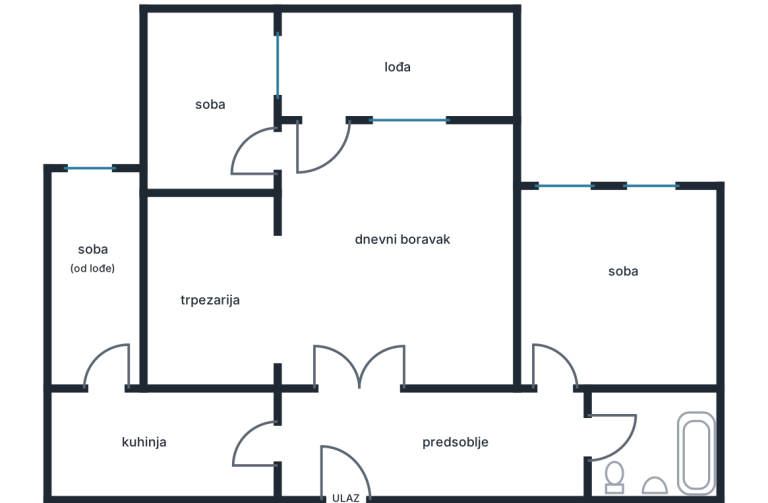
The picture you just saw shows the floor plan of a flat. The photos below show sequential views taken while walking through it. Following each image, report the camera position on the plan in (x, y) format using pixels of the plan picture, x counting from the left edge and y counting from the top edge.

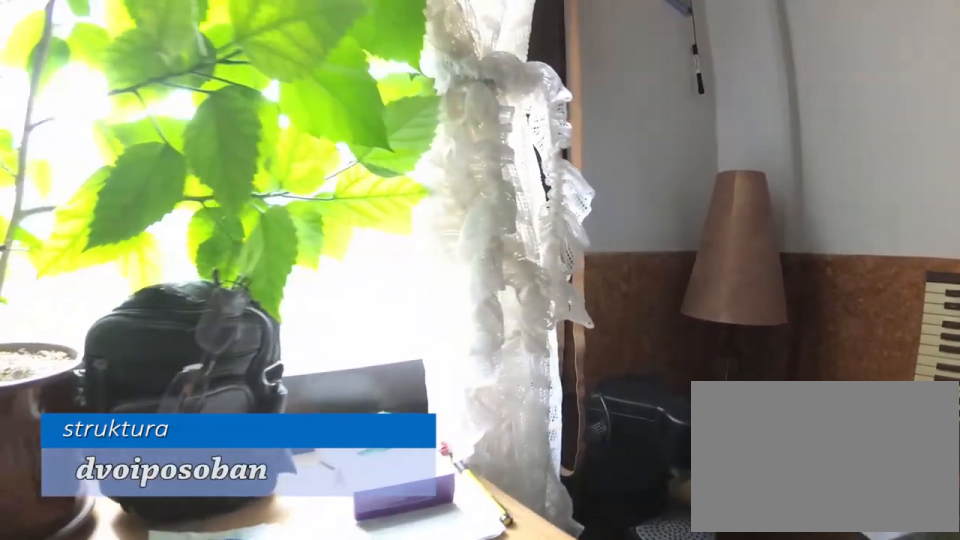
(621, 242)
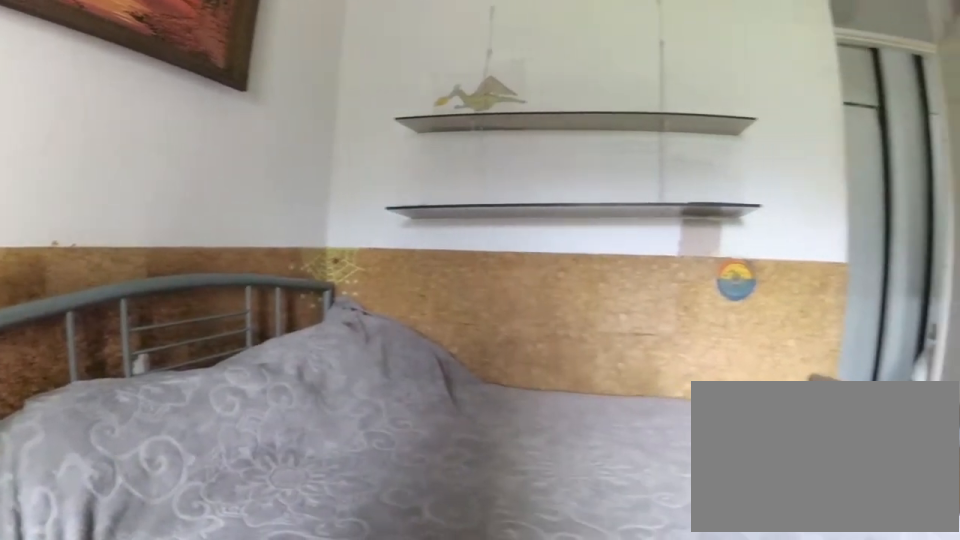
(661, 203)
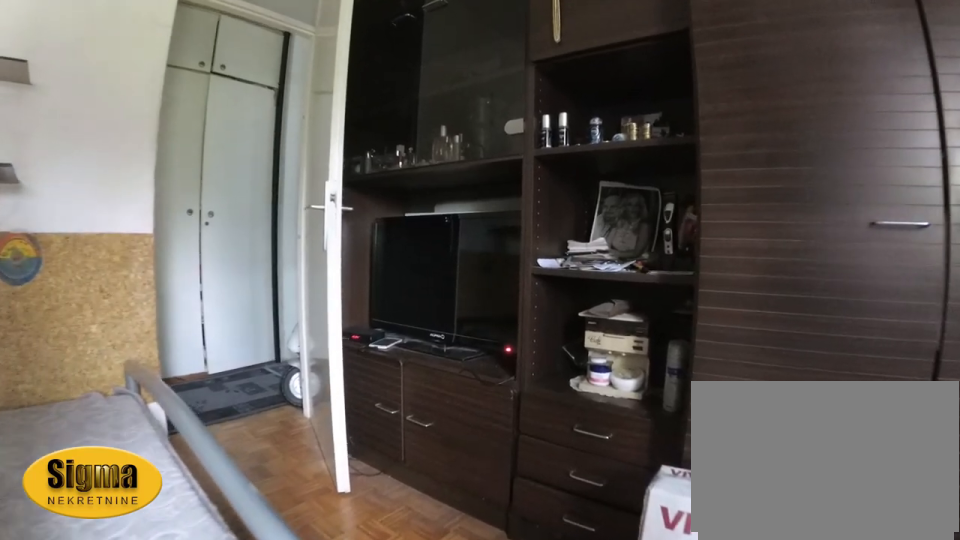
(621, 214)
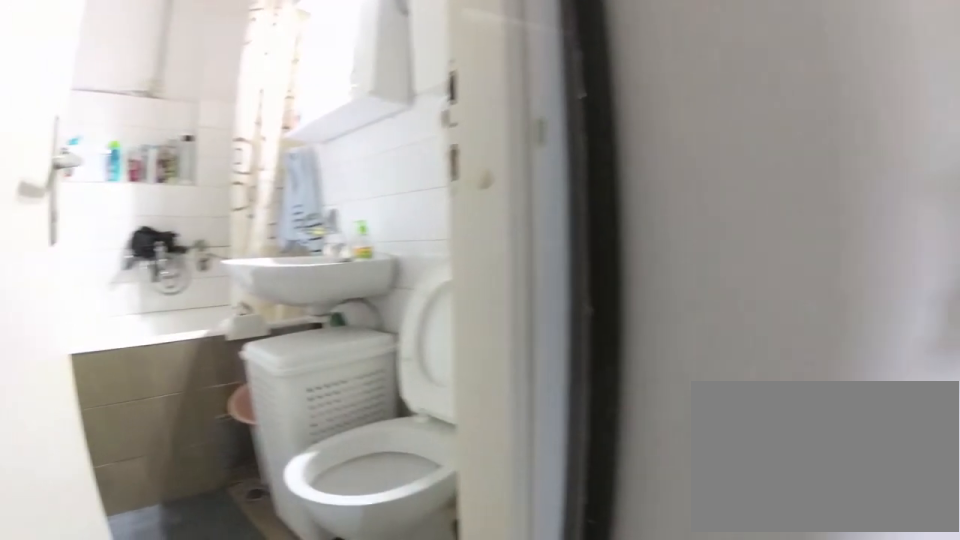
(549, 419)
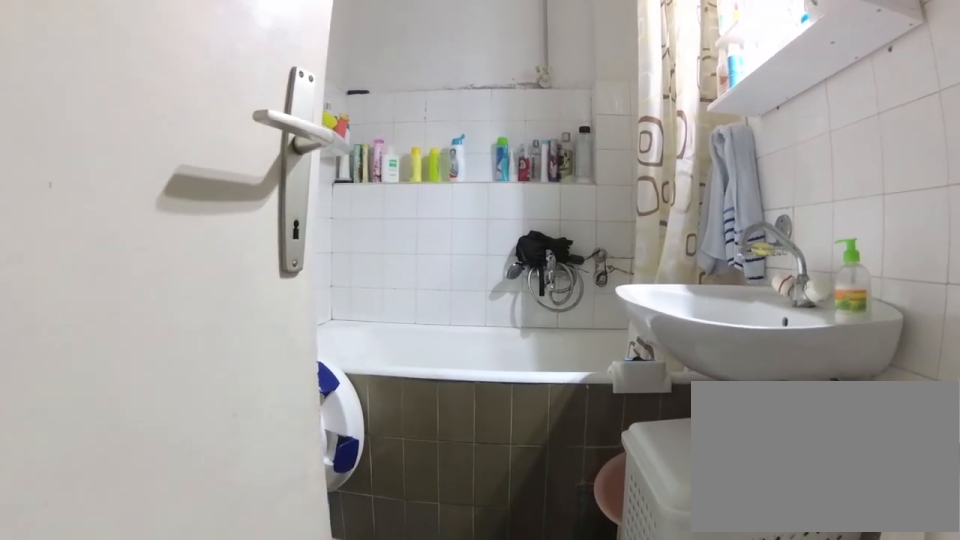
(581, 437)
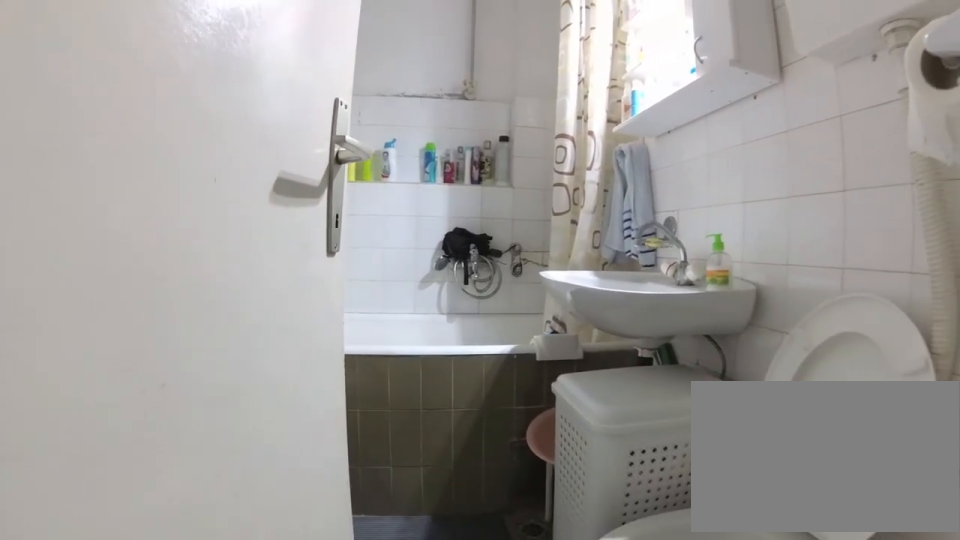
(565, 434)
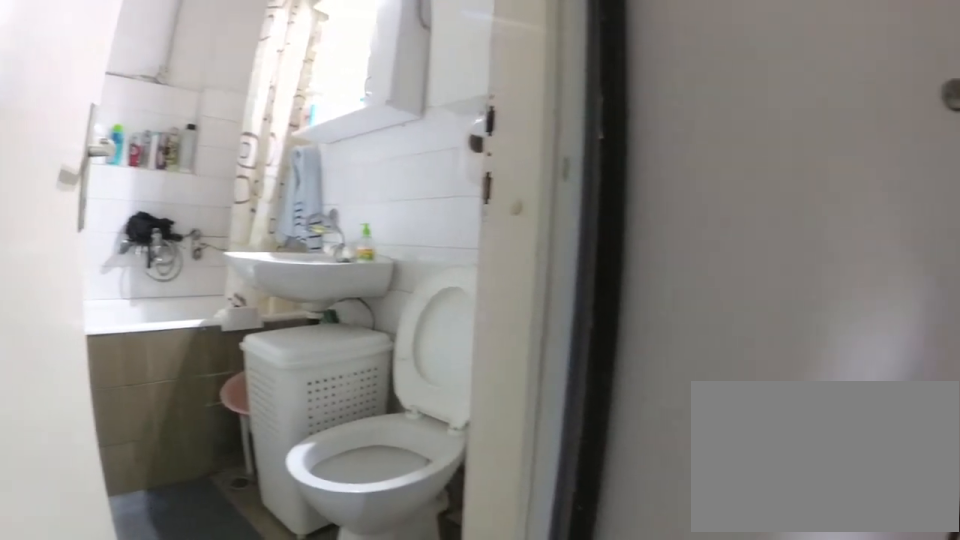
(559, 423)
